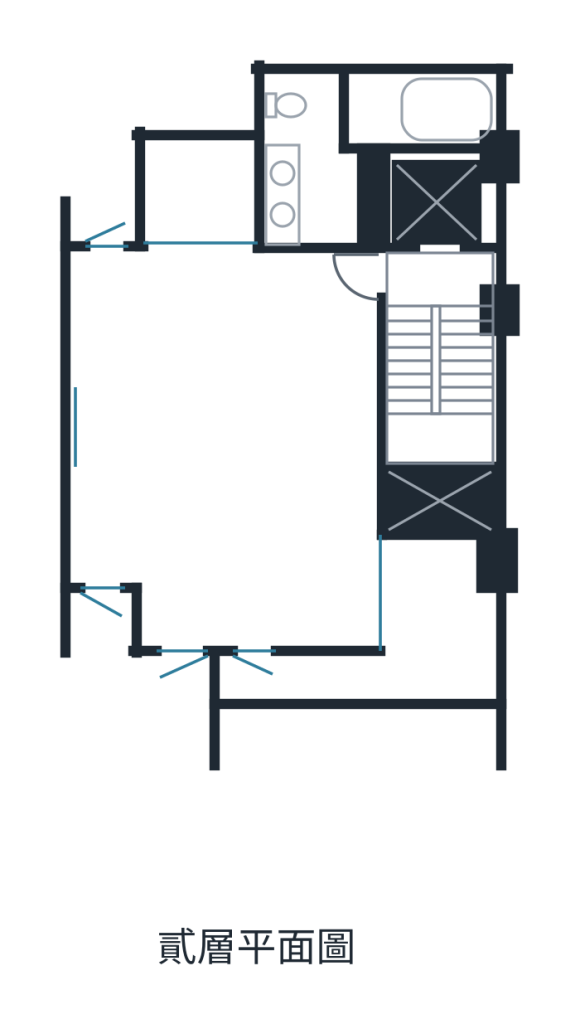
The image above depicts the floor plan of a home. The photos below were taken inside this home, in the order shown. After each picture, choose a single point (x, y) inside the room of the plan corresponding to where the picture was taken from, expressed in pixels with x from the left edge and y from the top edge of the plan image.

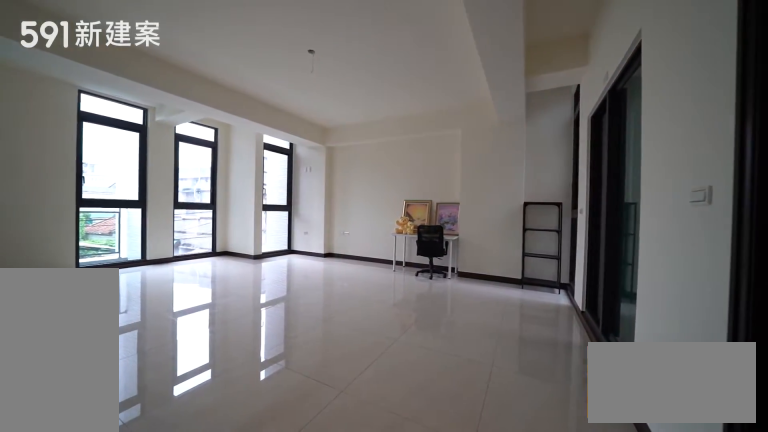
(225, 440)
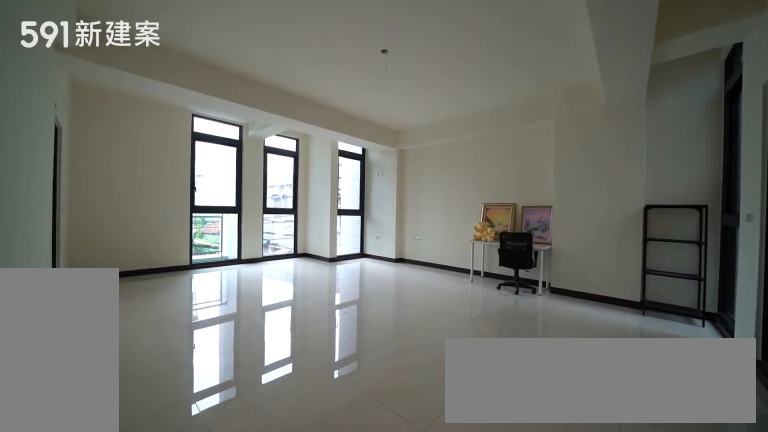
(225, 440)
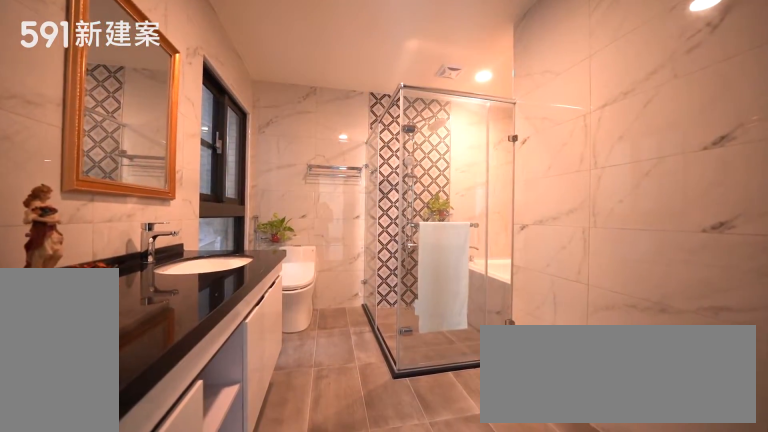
(366, 135)
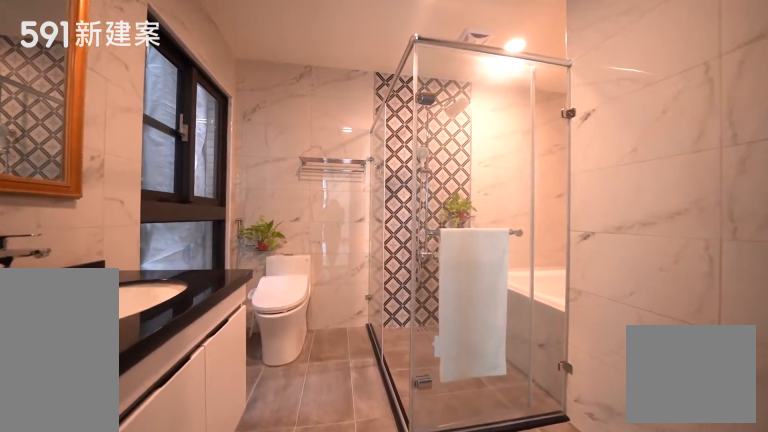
(366, 135)
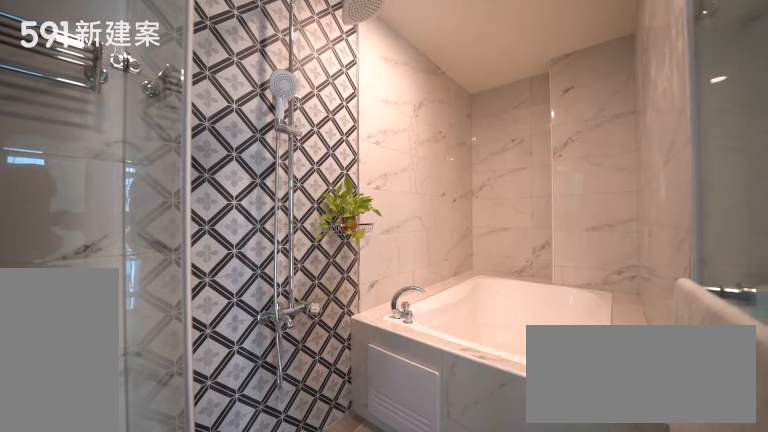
(366, 135)
